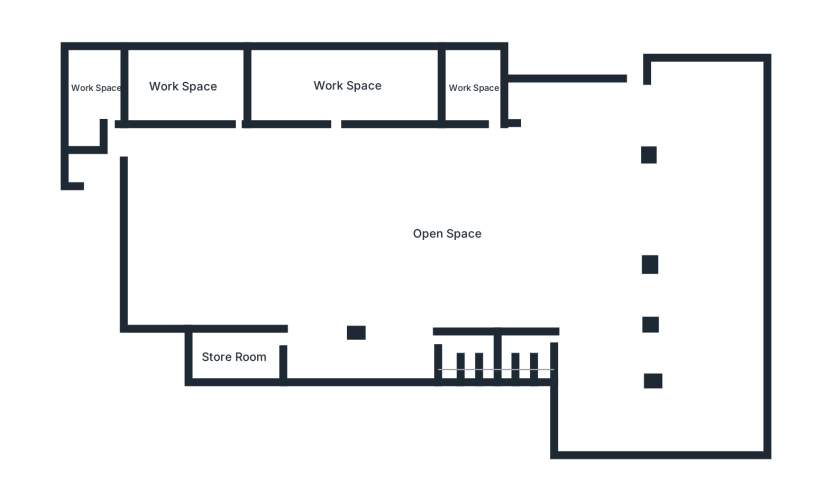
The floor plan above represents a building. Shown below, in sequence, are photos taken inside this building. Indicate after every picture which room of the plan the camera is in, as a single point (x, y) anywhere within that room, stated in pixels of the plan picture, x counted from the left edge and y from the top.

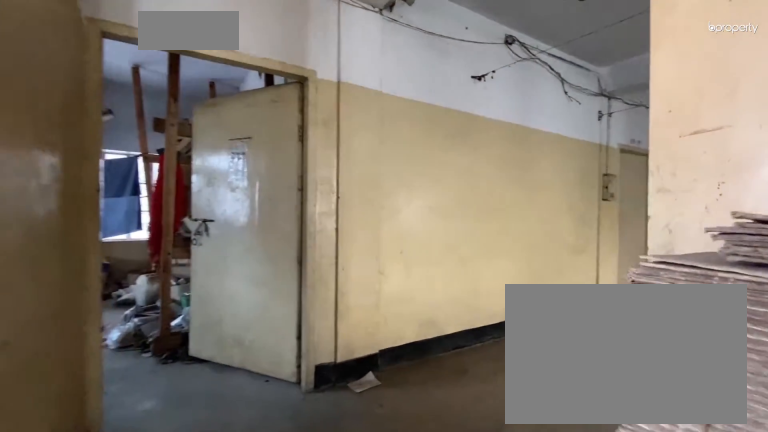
(137, 160)
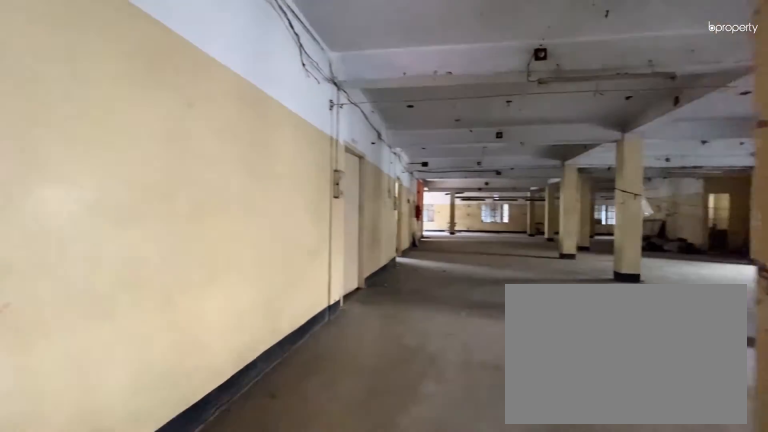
(137, 160)
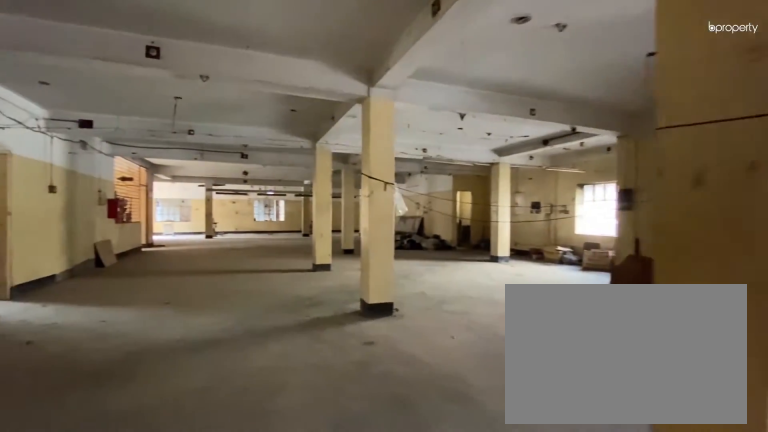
(247, 229)
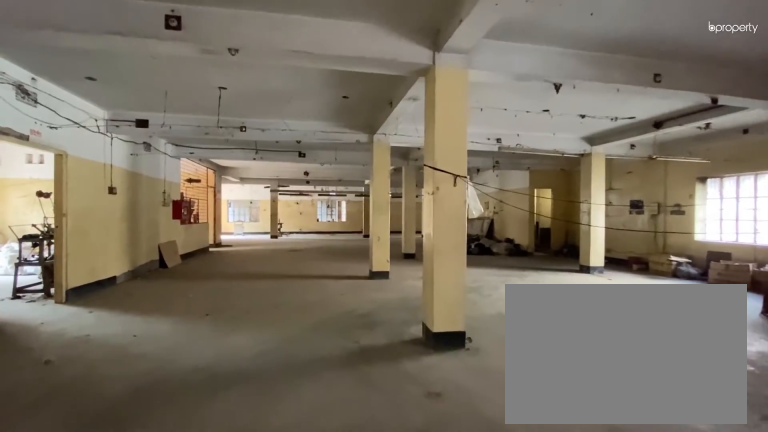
(247, 229)
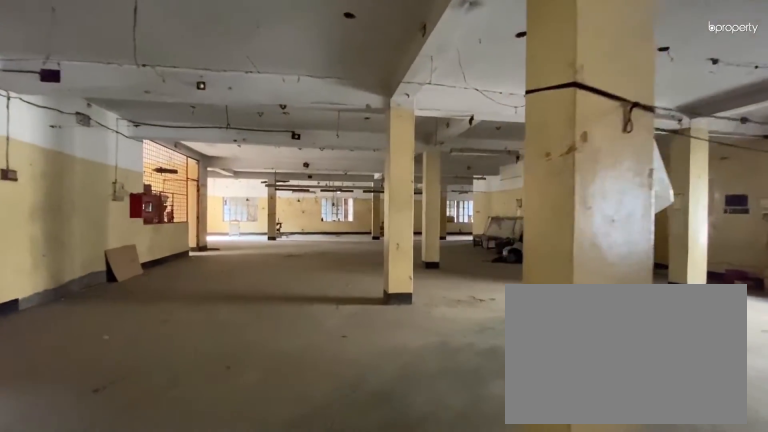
(377, 236)
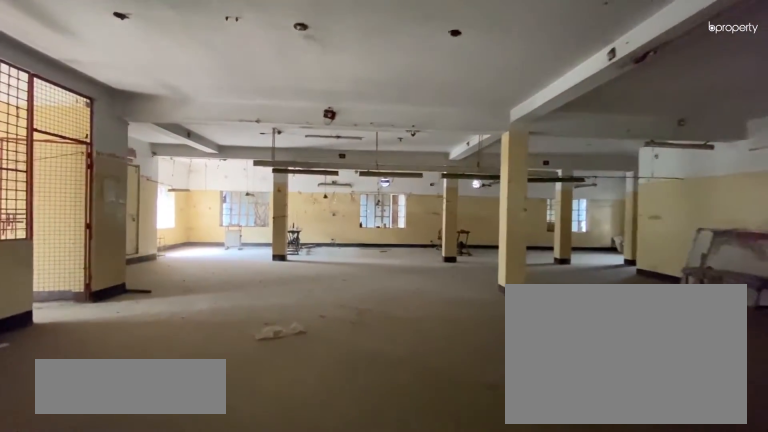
(499, 235)
